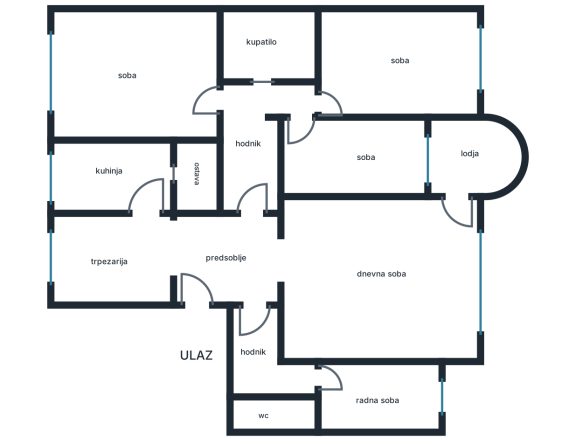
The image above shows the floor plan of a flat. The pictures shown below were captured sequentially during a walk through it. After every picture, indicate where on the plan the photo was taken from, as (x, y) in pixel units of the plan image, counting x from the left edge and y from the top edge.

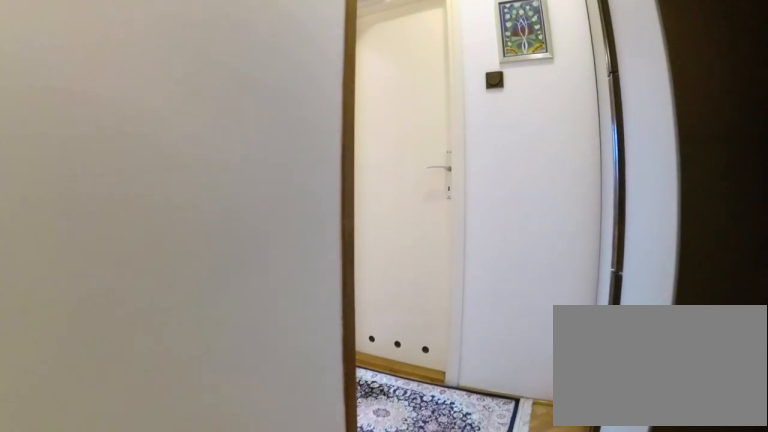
(251, 303)
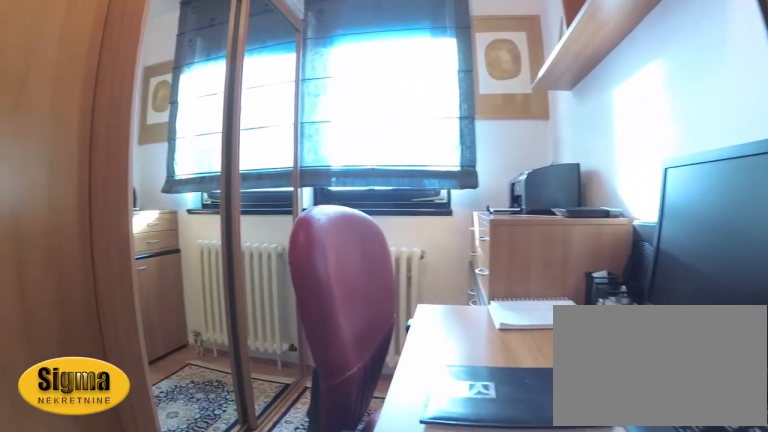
(328, 386)
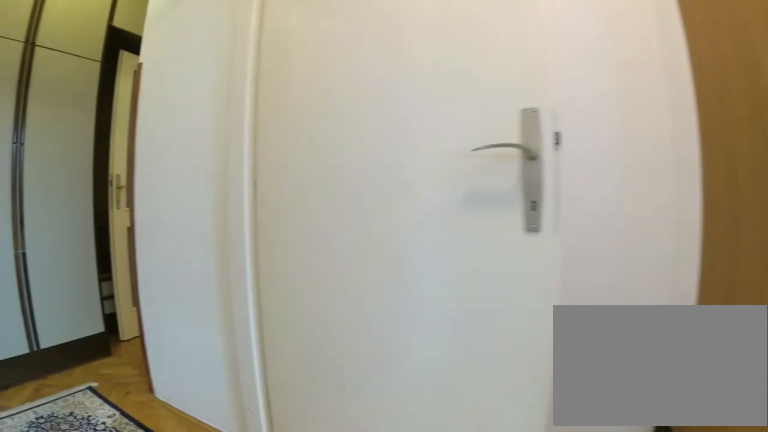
(368, 417)
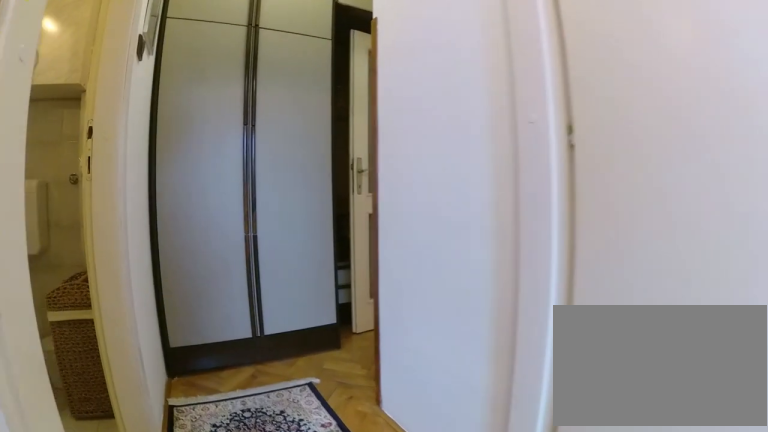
(356, 390)
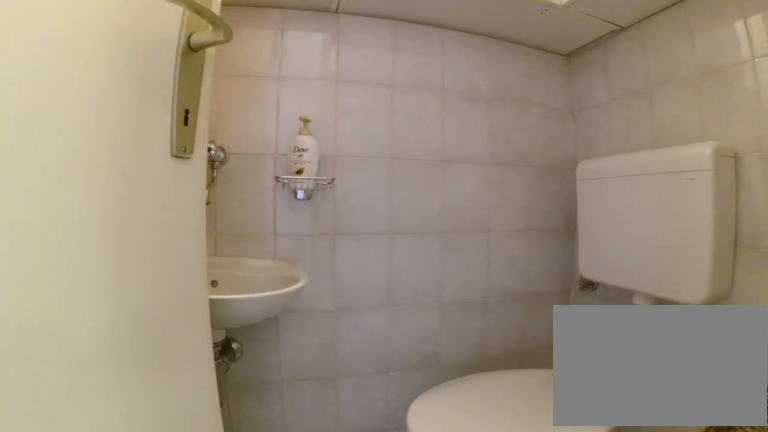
(292, 385)
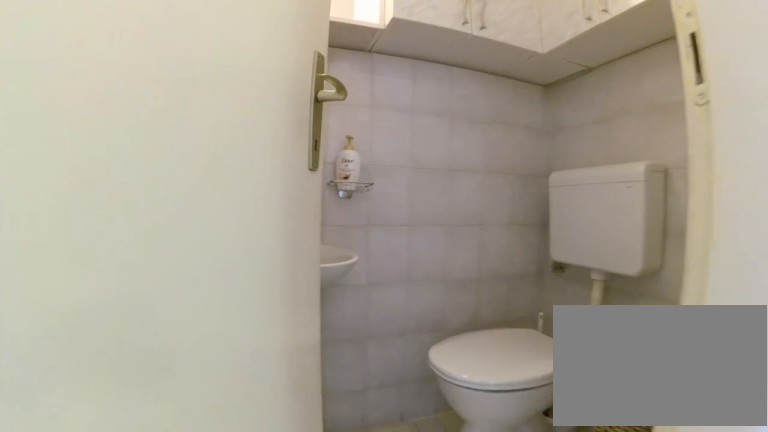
(301, 385)
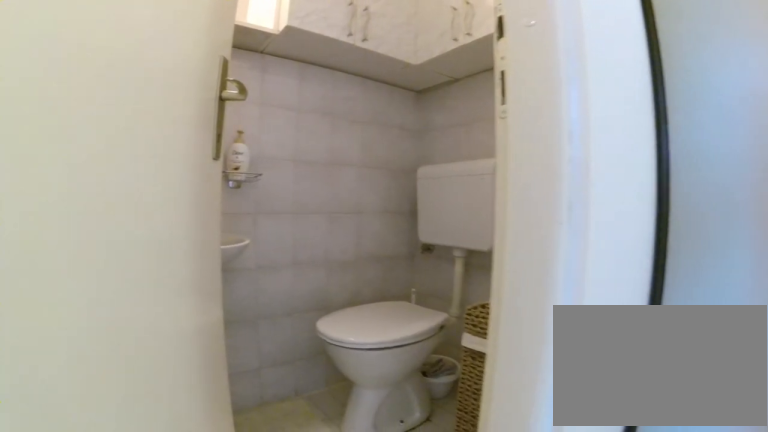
(308, 383)
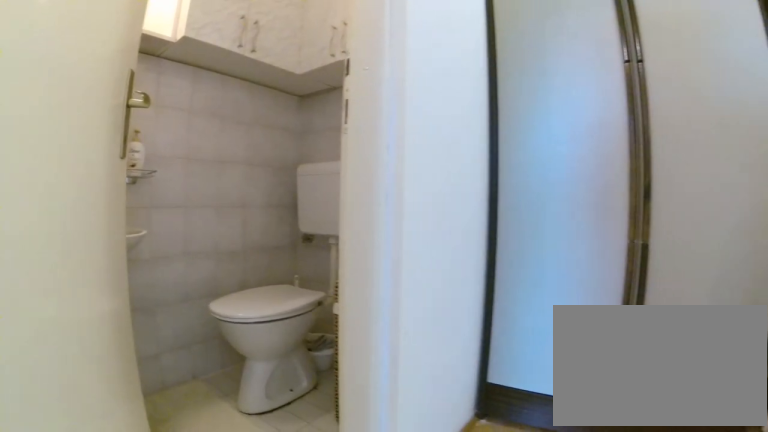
(313, 381)
